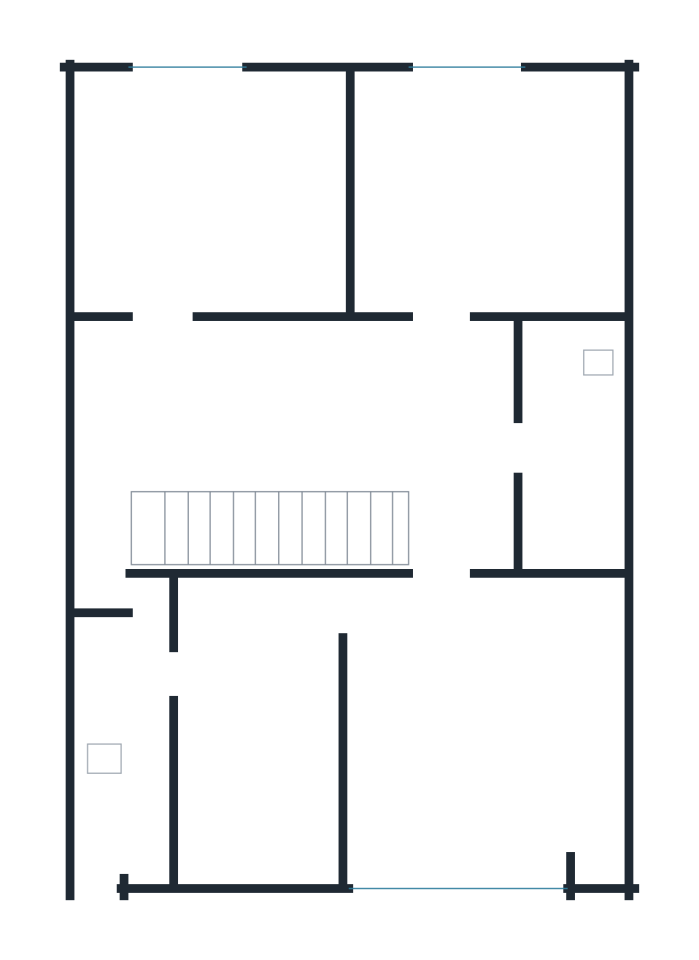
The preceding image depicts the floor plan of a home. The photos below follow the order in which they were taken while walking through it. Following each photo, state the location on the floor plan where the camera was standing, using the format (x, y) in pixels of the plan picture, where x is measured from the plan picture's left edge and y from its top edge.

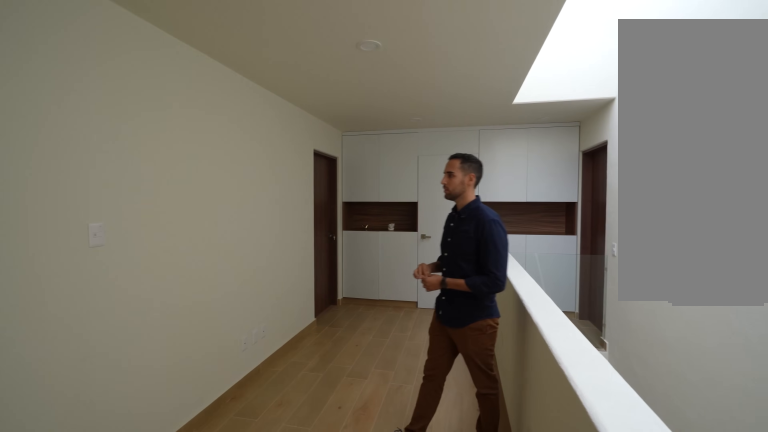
(102, 522)
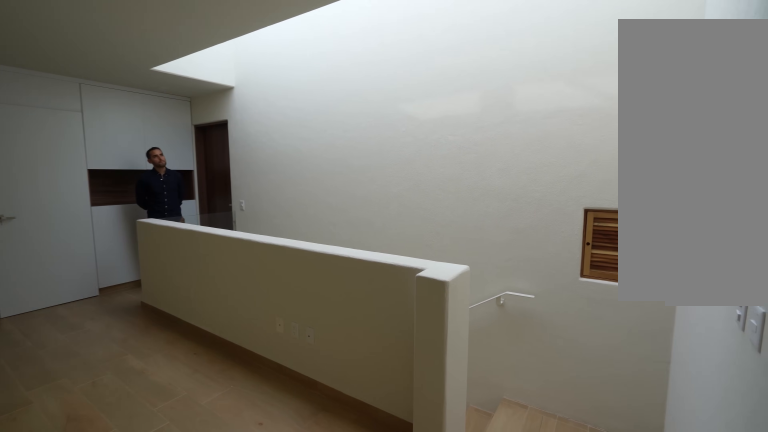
(93, 418)
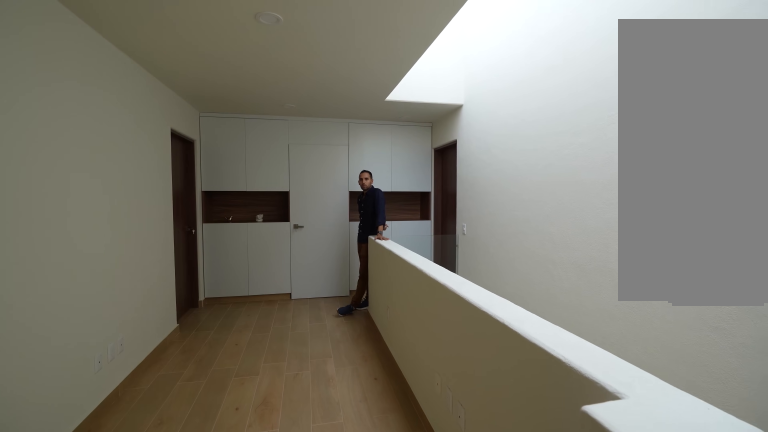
(108, 452)
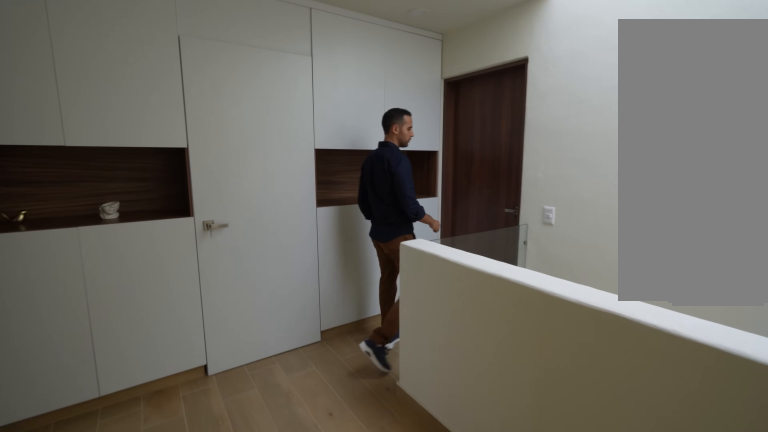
(287, 371)
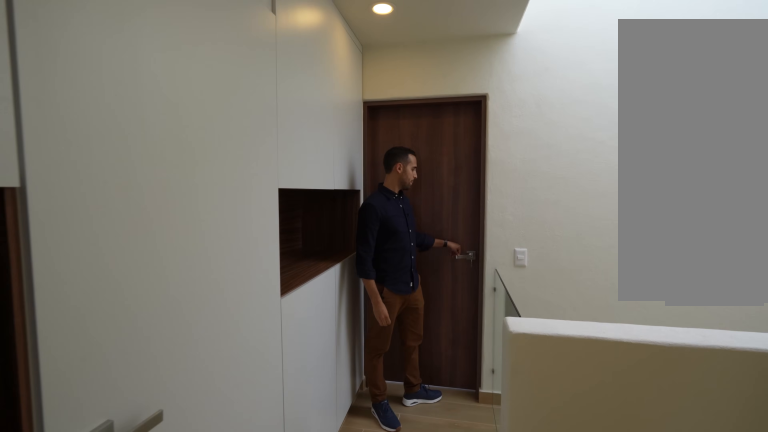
(379, 379)
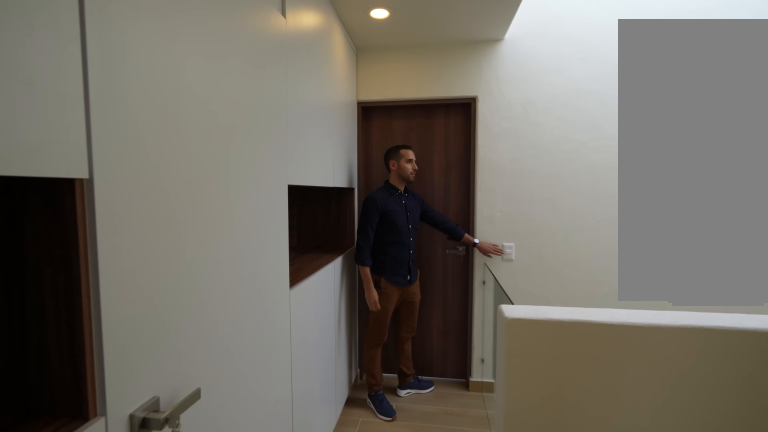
(387, 385)
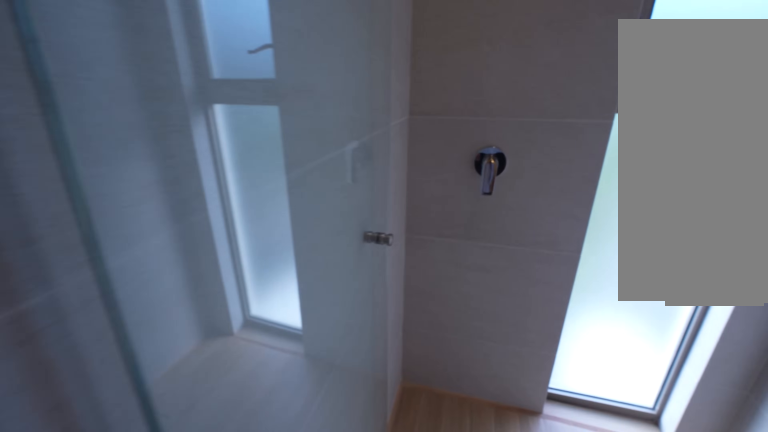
(143, 784)
